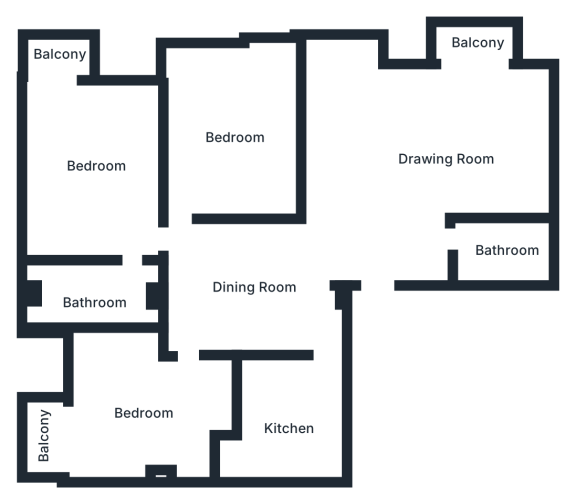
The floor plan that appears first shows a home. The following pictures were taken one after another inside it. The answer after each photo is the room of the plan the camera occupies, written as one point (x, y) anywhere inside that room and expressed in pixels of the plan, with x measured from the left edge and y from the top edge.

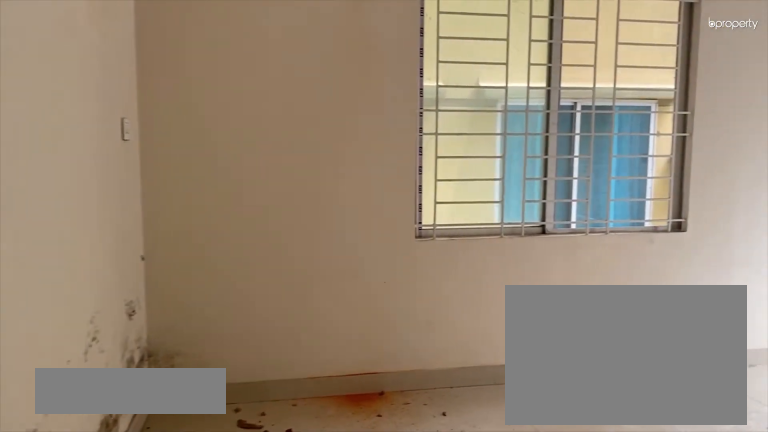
(101, 168)
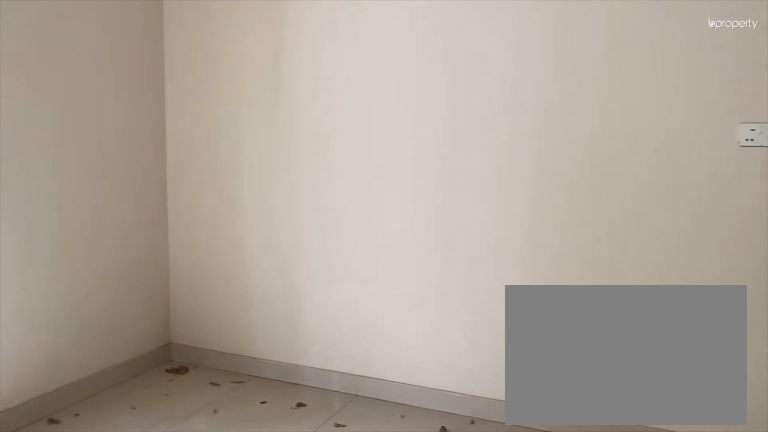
(101, 168)
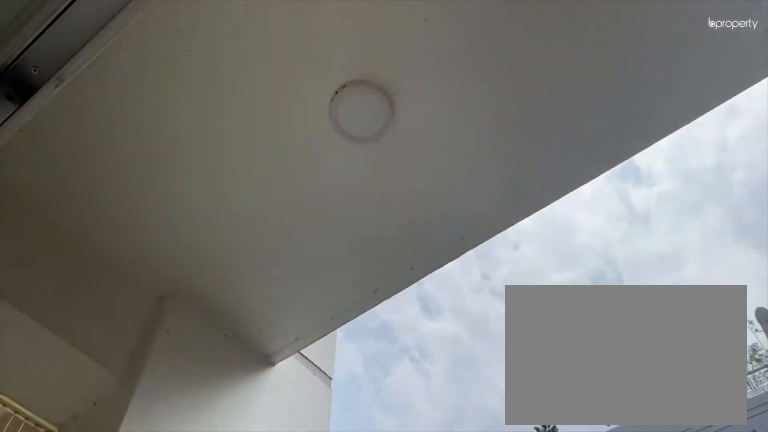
(55, 57)
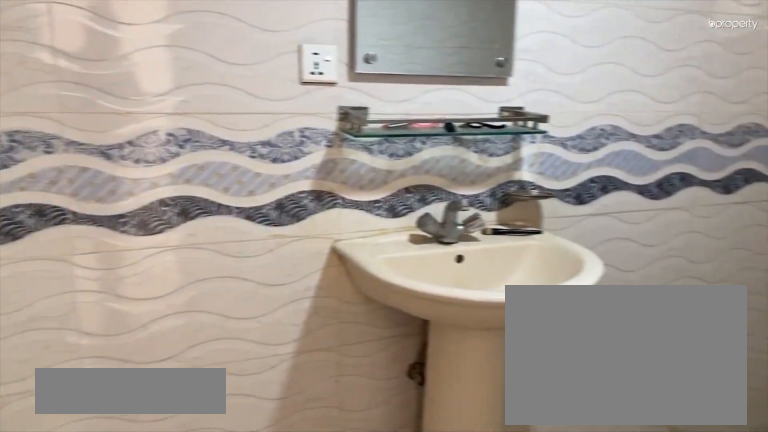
(96, 299)
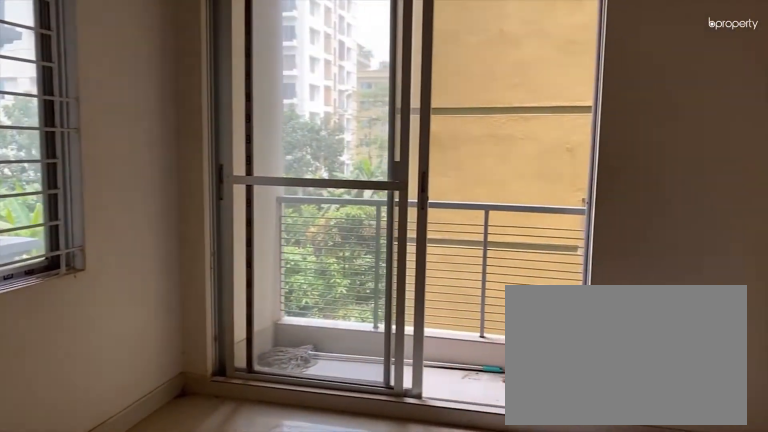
(149, 411)
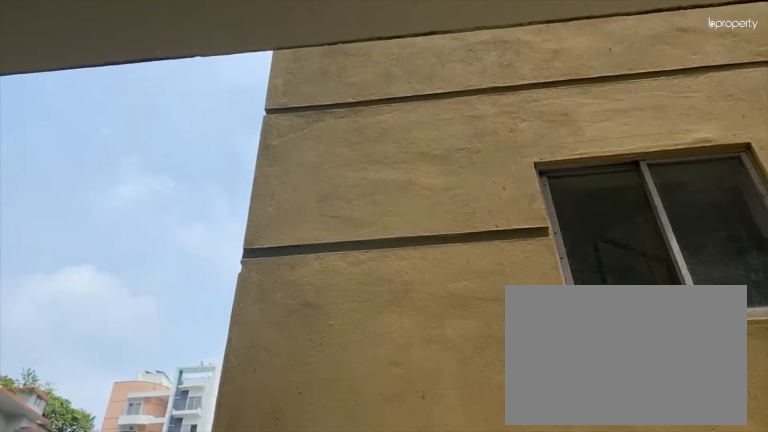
(46, 440)
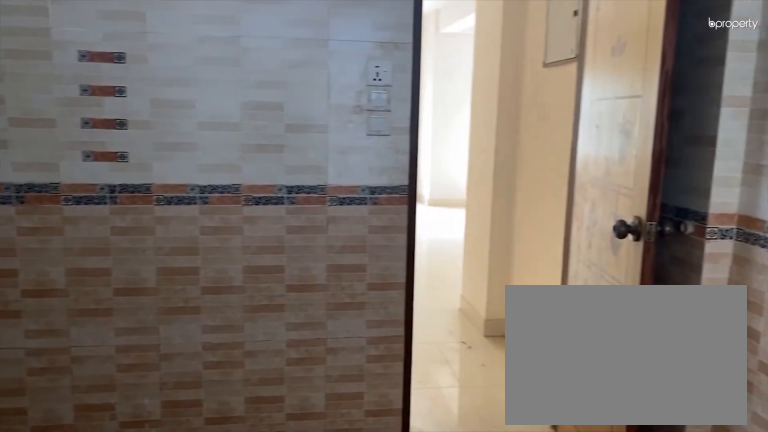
(290, 426)
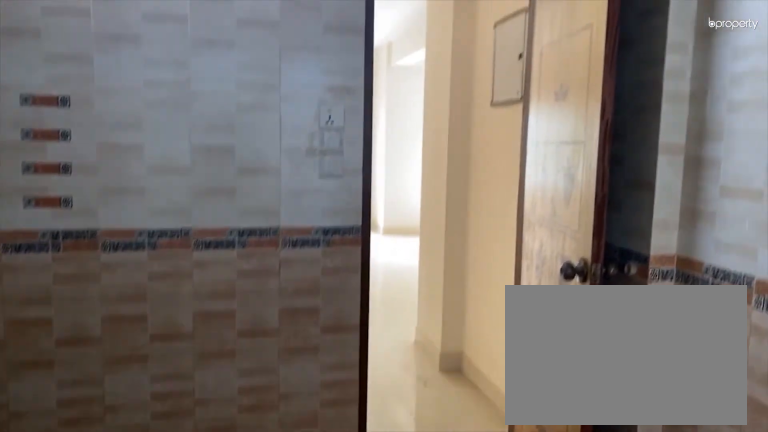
(290, 426)
